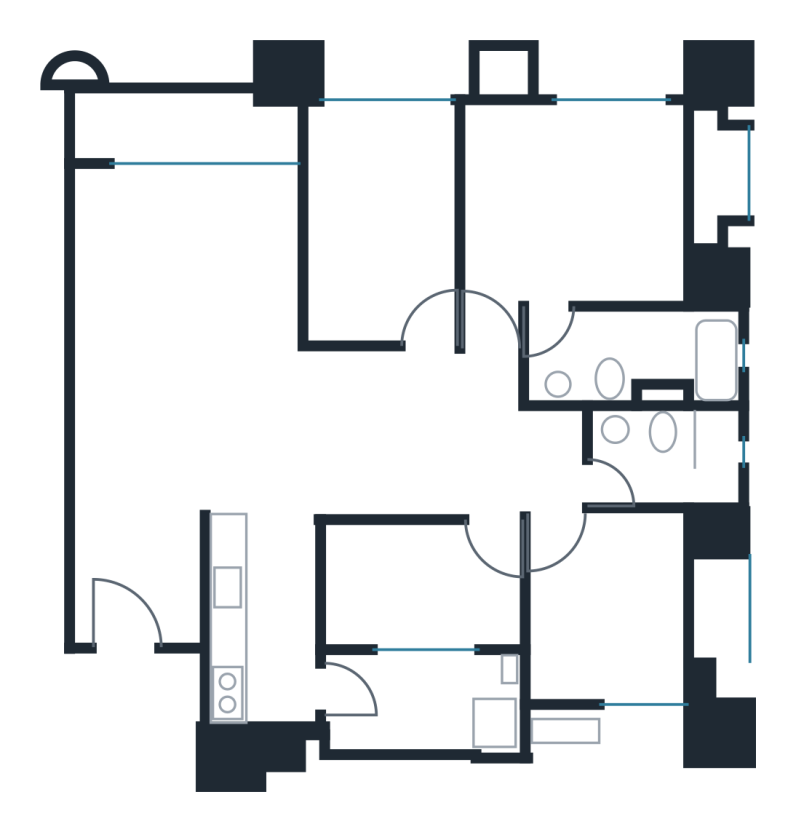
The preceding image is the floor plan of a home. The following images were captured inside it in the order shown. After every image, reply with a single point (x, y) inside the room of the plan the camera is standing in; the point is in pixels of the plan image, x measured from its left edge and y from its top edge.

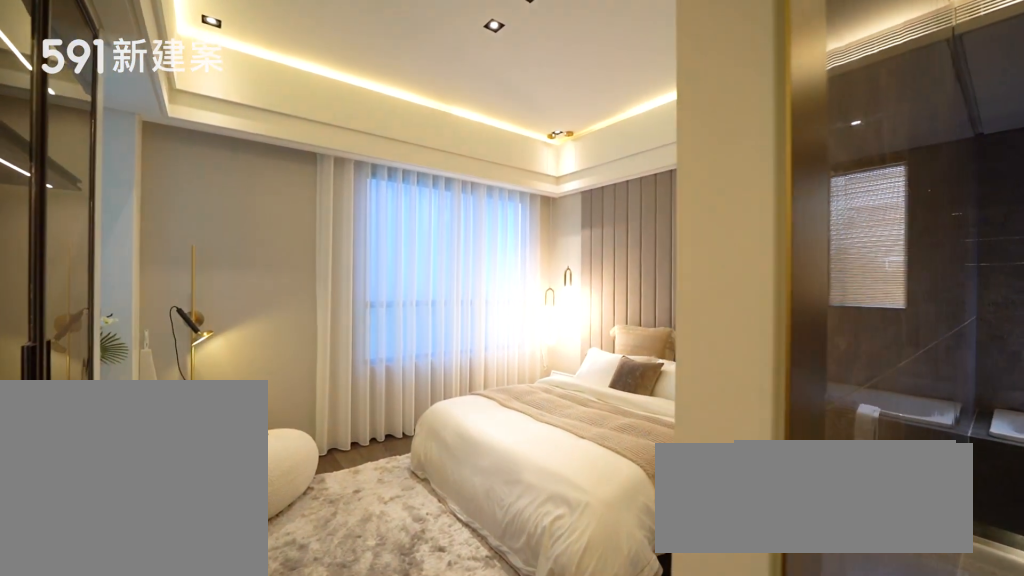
(579, 206)
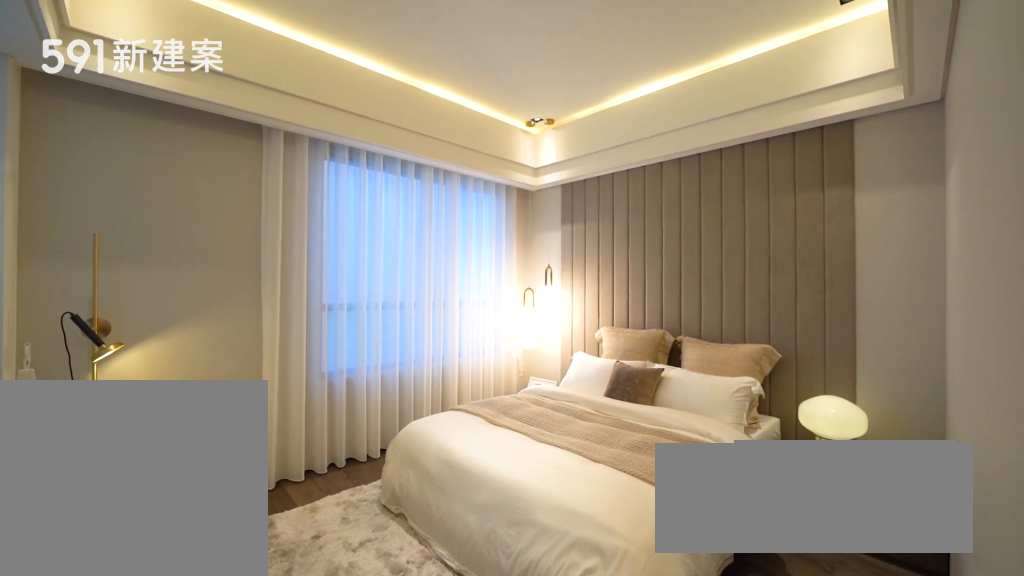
(579, 206)
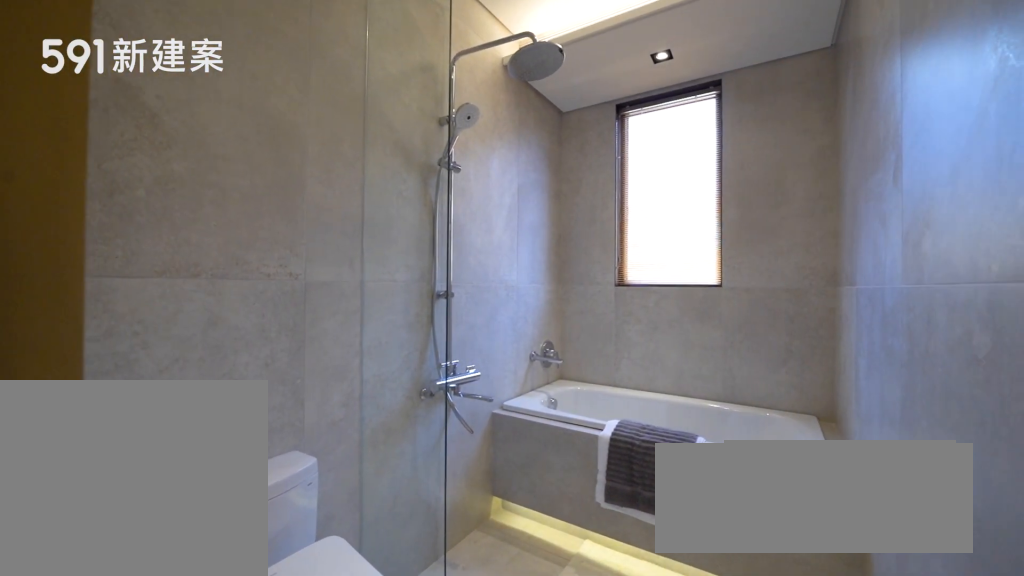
(674, 455)
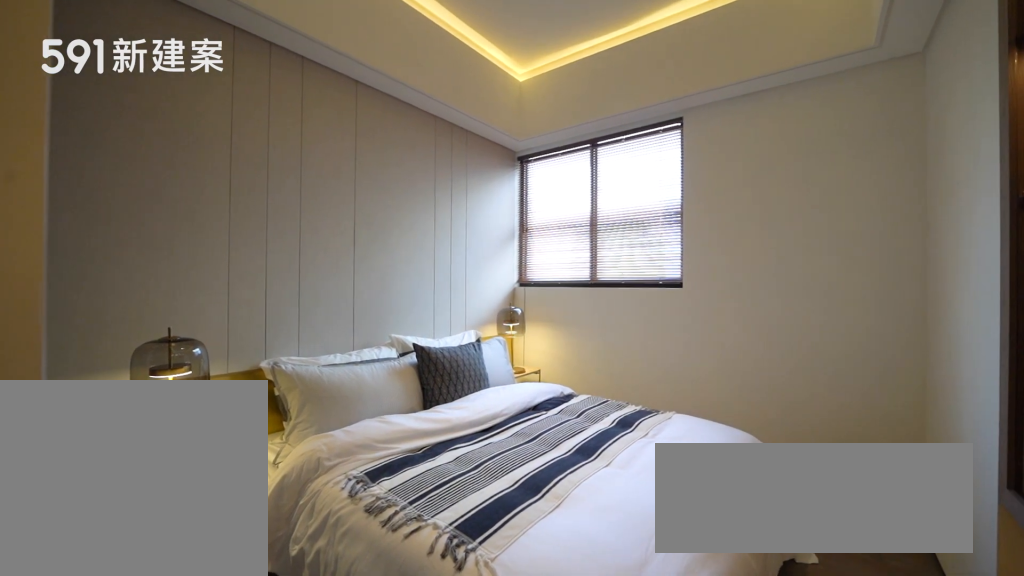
(609, 616)
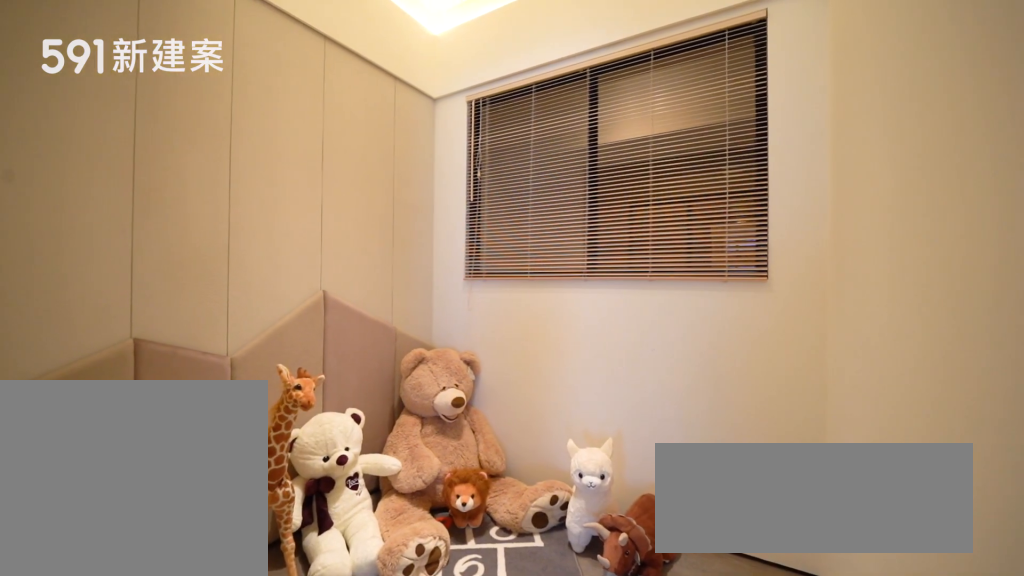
(417, 587)
